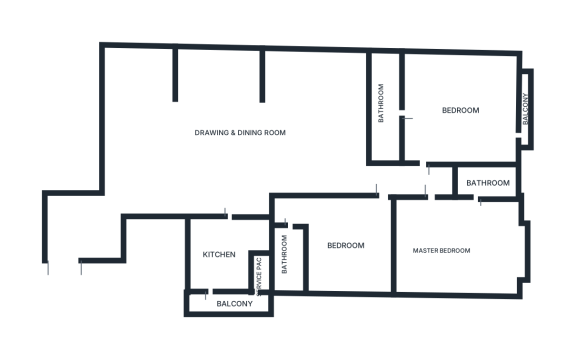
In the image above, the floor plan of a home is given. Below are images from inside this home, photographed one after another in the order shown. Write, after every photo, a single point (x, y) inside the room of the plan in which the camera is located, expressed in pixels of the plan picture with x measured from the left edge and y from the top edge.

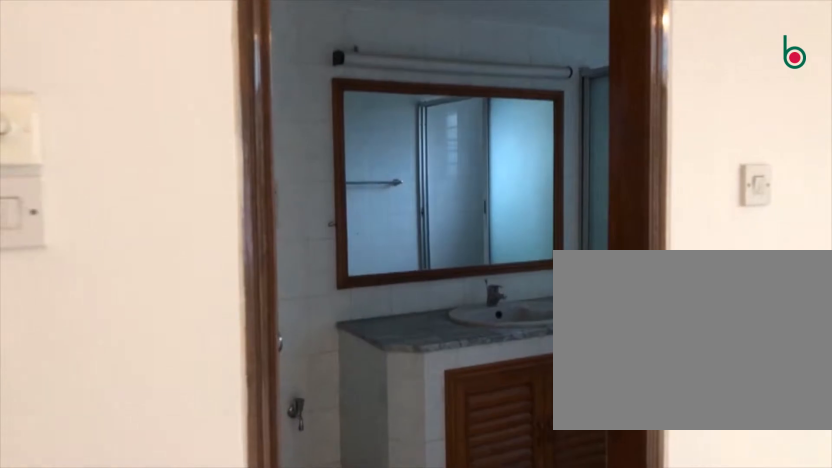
(476, 194)
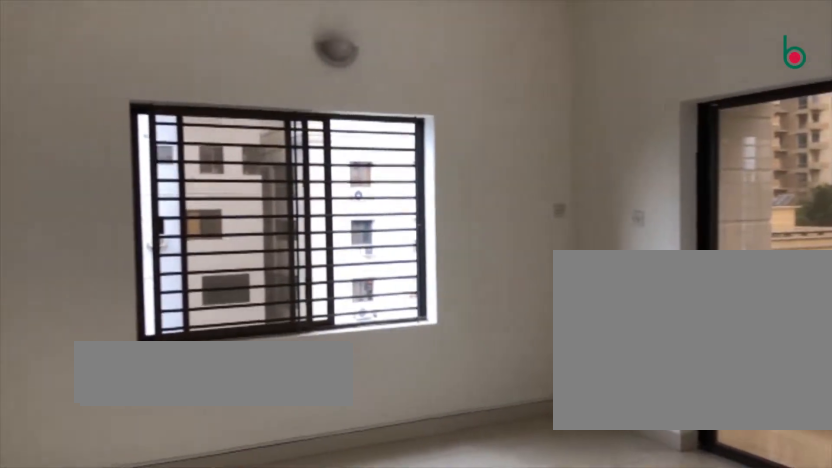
(448, 130)
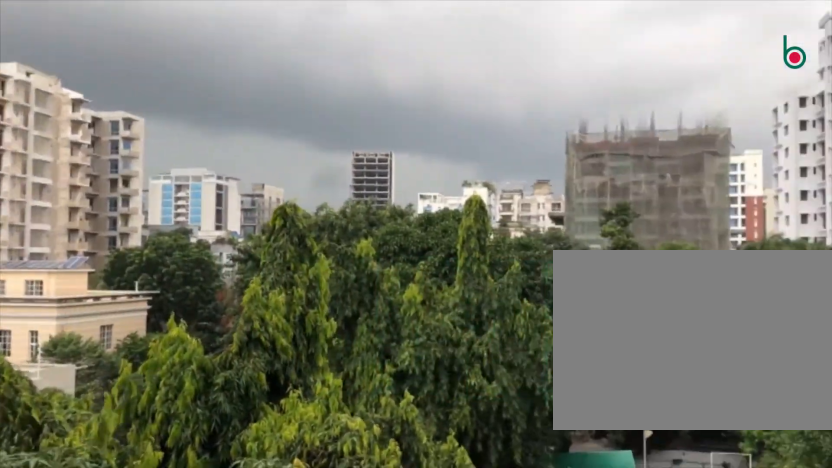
(523, 110)
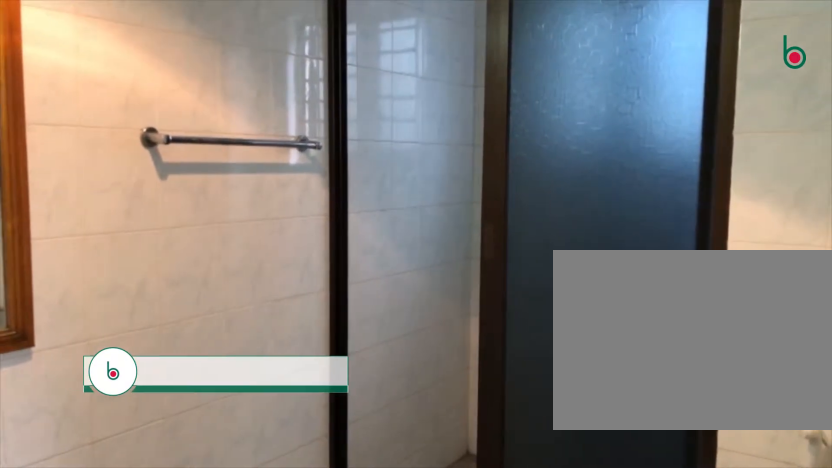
(385, 113)
